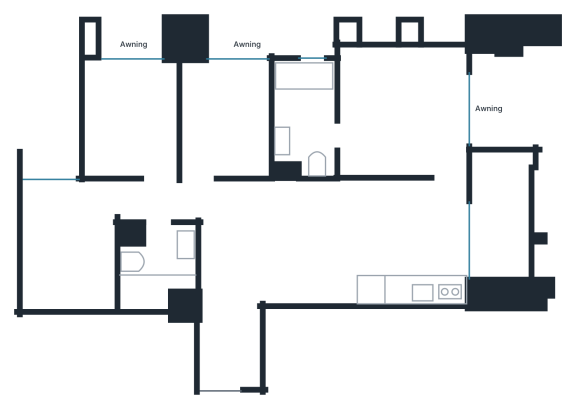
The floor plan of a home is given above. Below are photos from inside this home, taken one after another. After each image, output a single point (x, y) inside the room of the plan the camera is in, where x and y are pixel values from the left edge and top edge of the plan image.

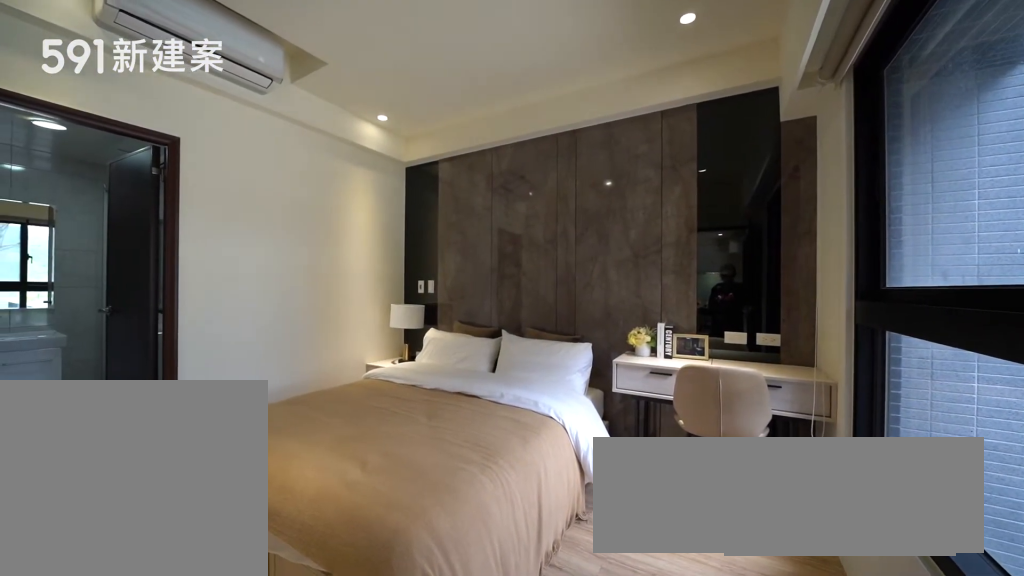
(400, 110)
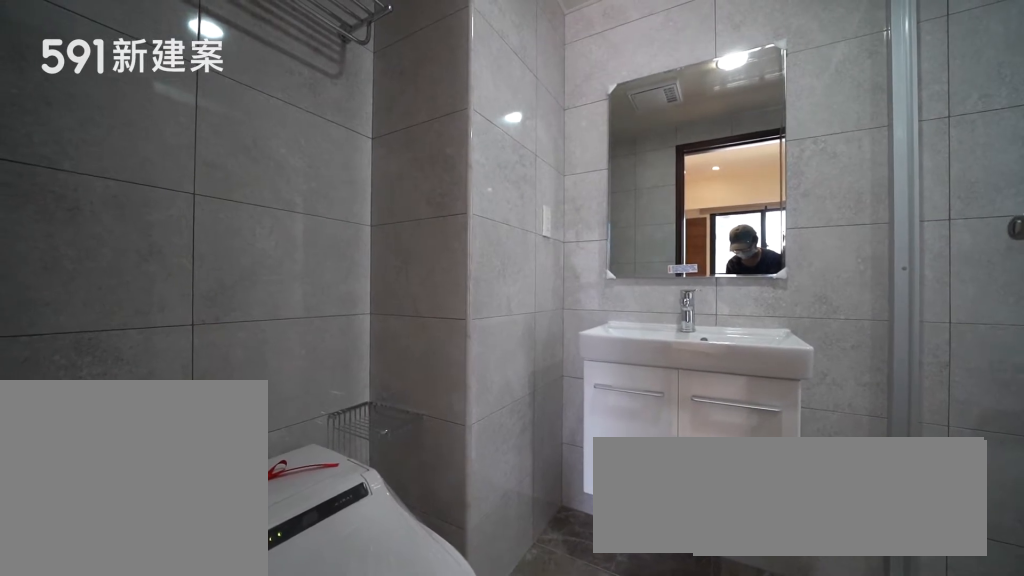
(304, 118)
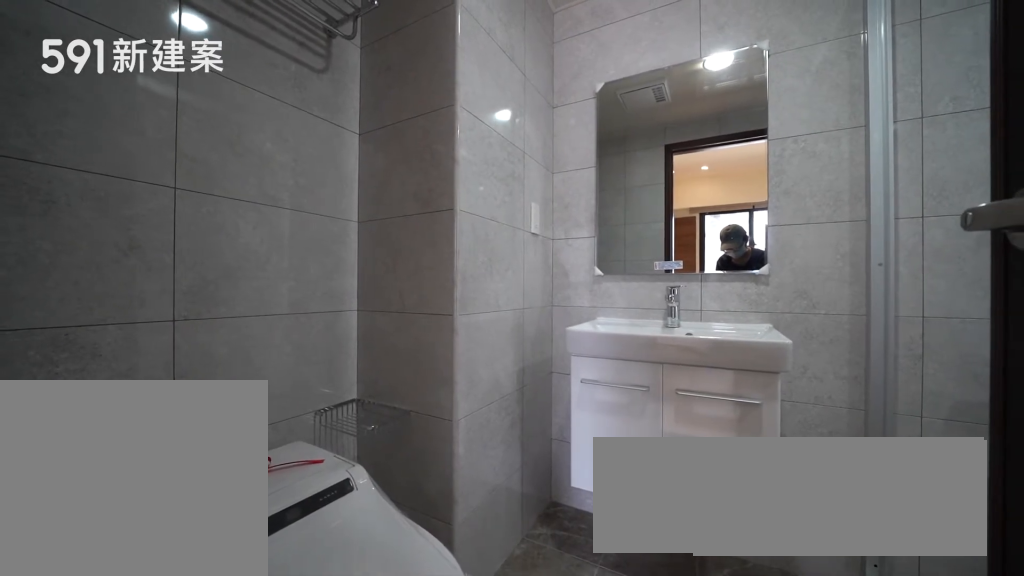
(304, 118)
